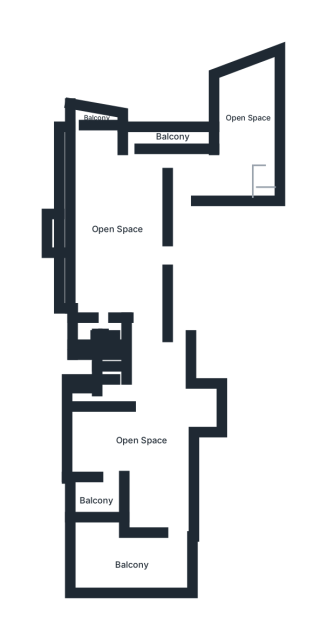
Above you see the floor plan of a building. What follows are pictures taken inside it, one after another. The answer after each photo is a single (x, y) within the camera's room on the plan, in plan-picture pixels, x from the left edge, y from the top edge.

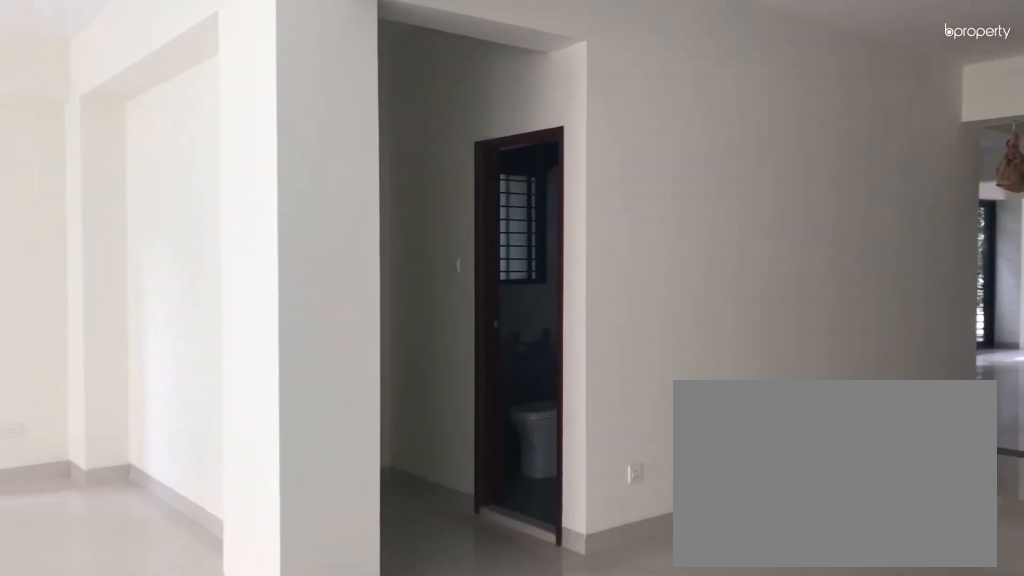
(139, 436)
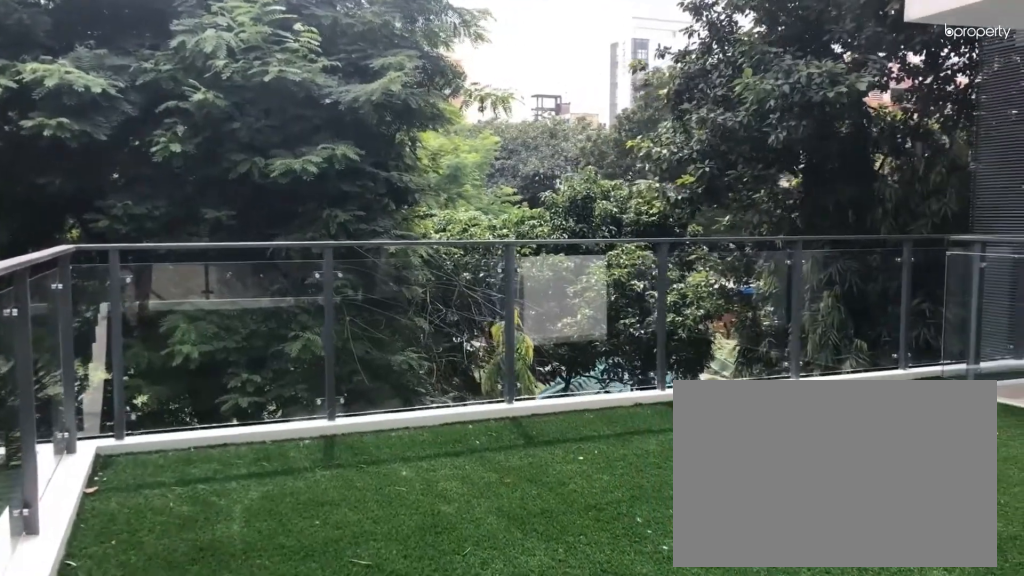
(126, 569)
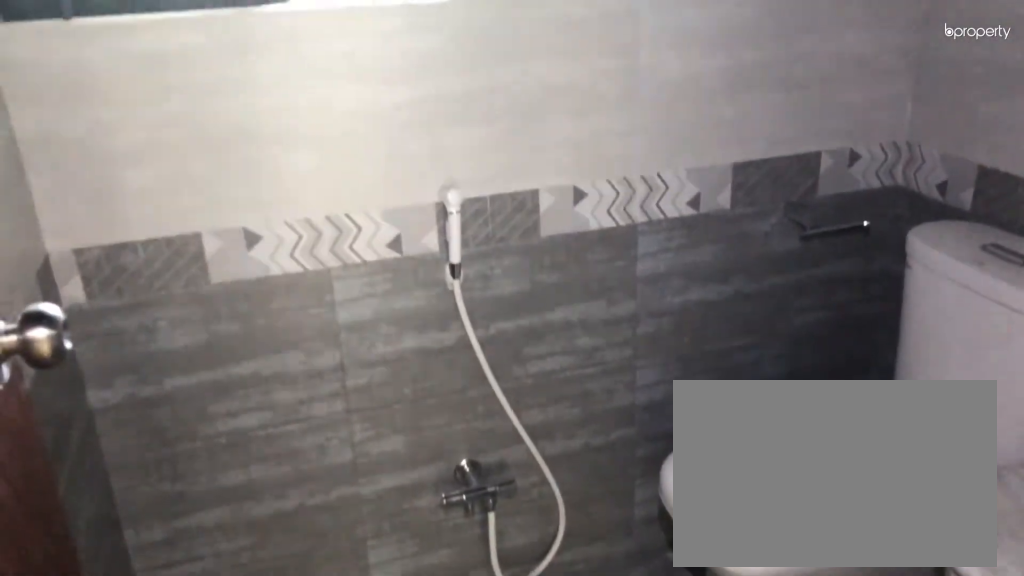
(82, 392)
